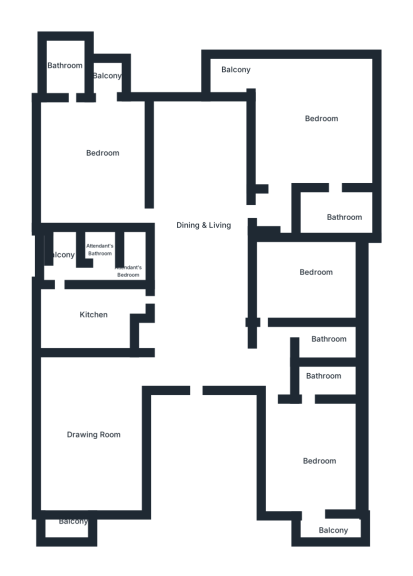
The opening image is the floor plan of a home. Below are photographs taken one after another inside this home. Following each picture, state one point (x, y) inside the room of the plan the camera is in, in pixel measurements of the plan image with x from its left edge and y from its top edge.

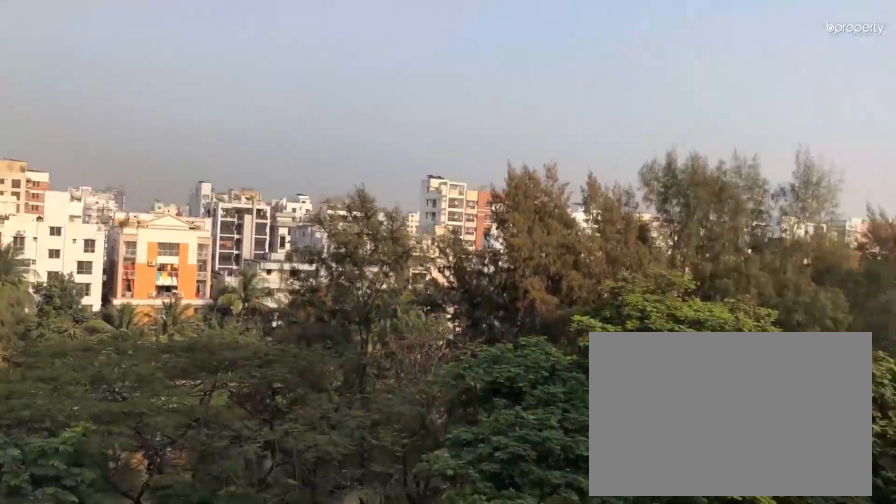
(228, 73)
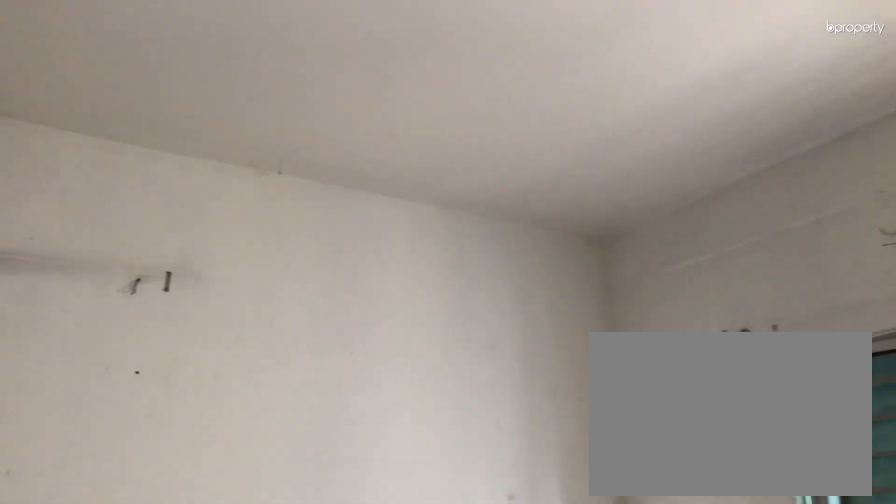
(306, 311)
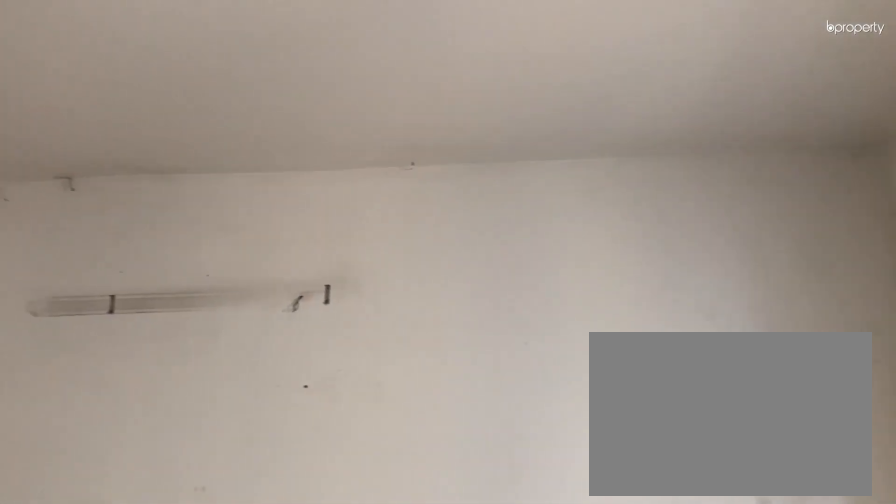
(306, 311)
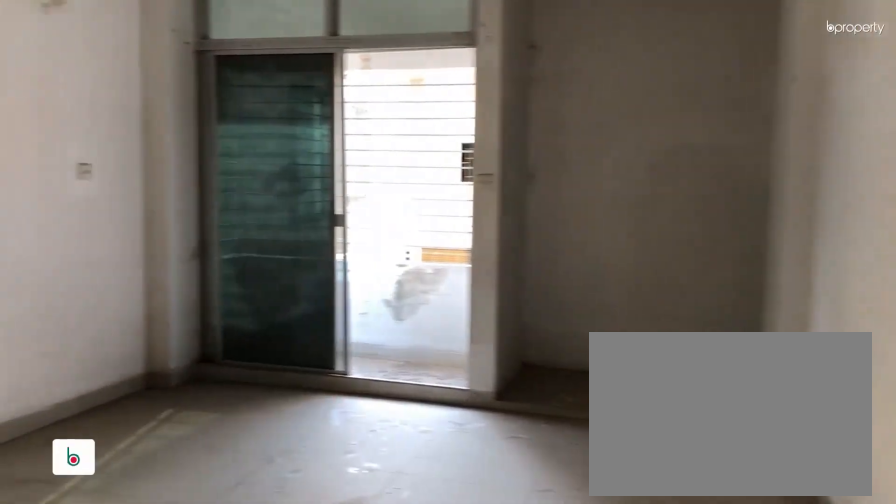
(313, 399)
